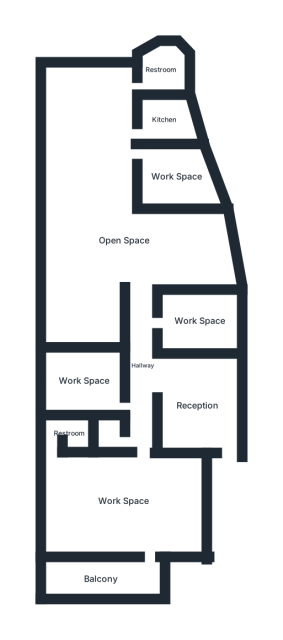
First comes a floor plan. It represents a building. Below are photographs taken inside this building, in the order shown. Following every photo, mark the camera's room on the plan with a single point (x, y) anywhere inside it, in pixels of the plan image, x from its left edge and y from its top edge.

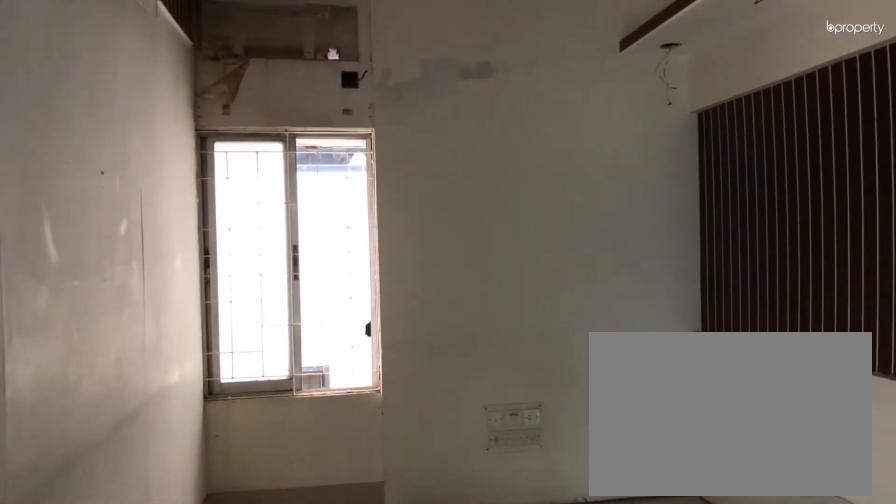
(85, 383)
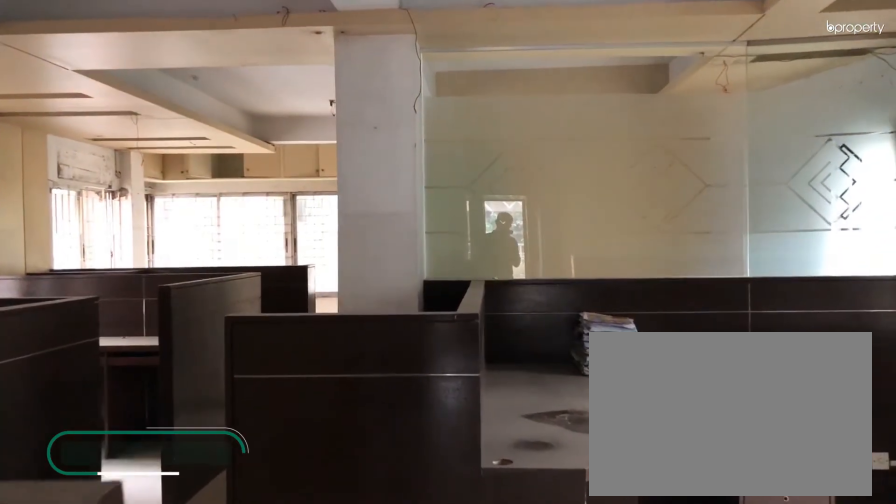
(123, 241)
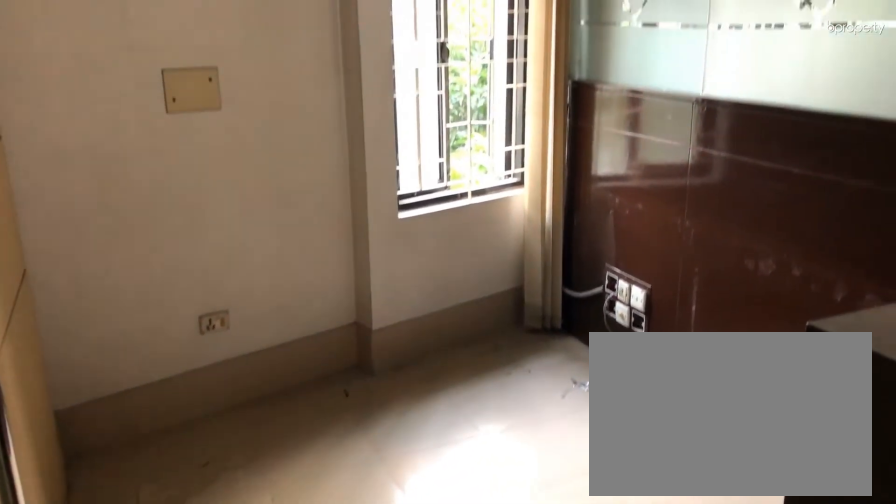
(178, 173)
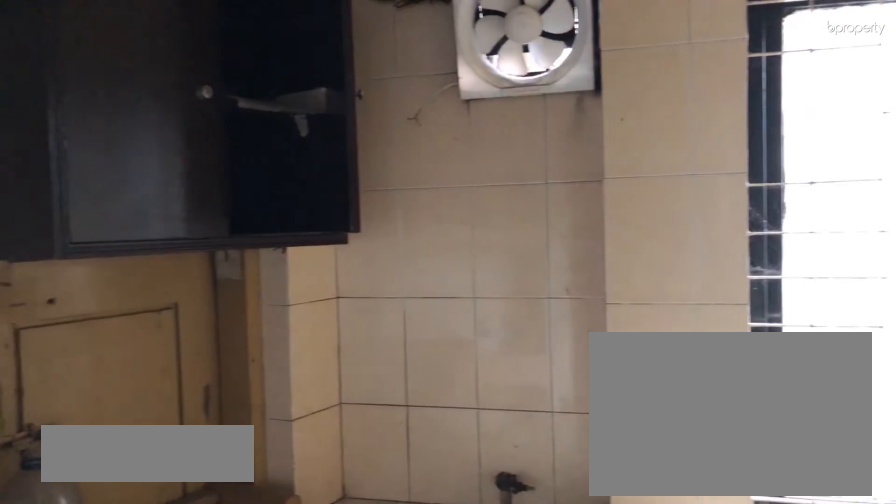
(161, 118)
